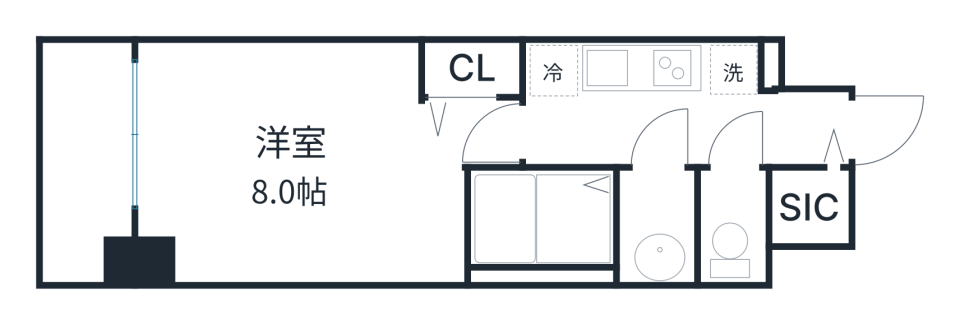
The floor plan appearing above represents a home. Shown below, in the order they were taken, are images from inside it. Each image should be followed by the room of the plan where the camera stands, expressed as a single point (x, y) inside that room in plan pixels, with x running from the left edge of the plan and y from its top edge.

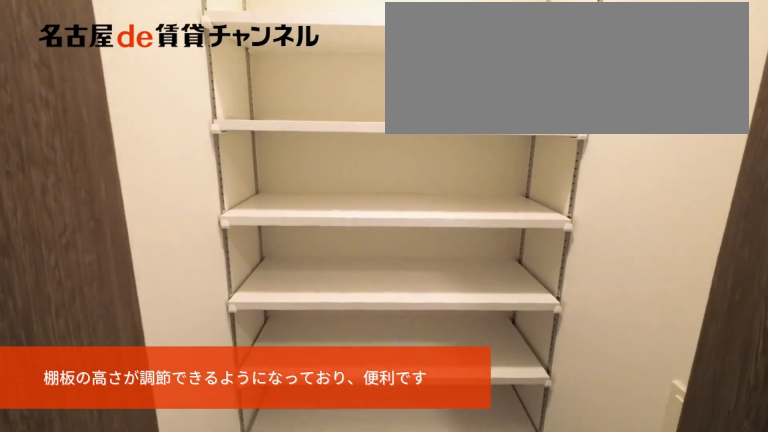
(808, 207)
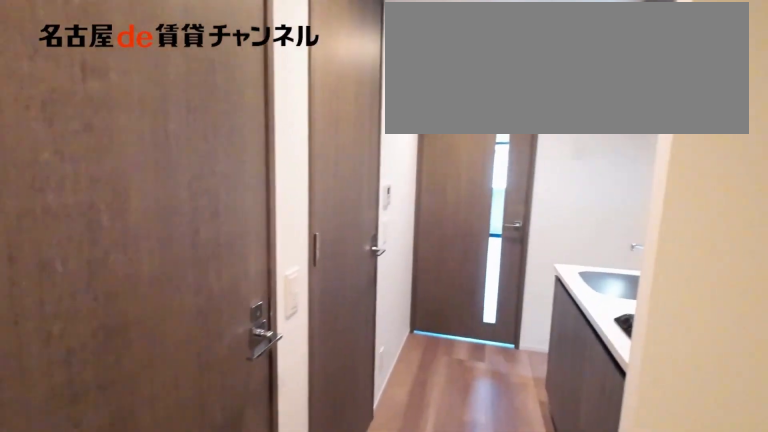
(652, 130)
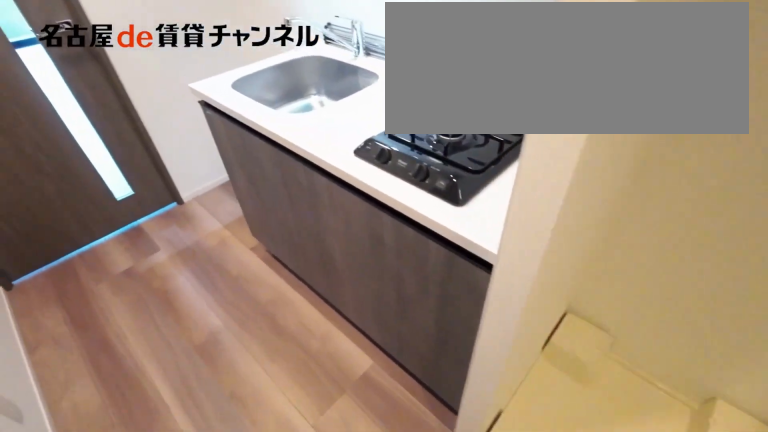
(742, 66)
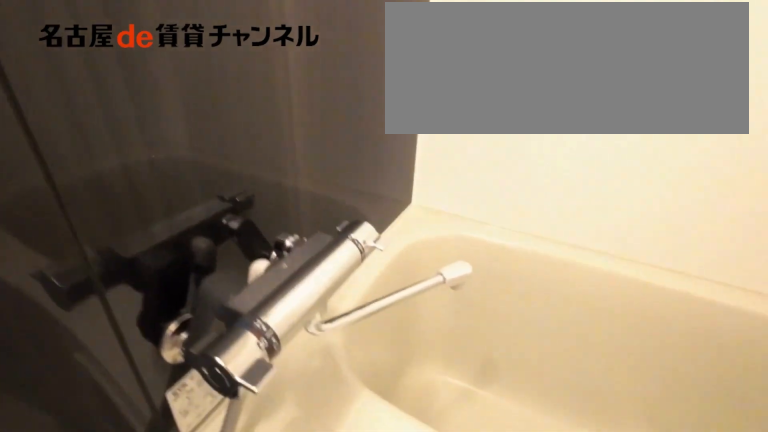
(544, 218)
